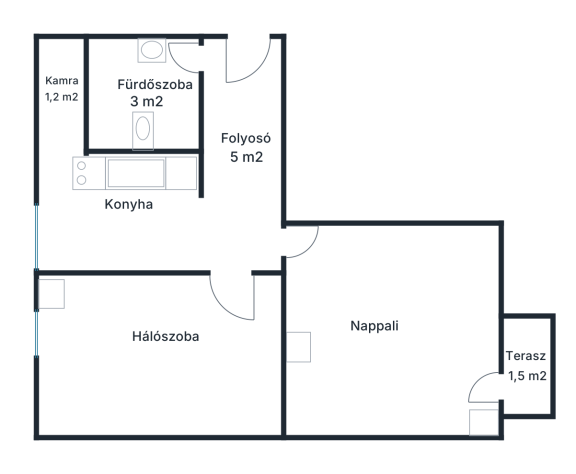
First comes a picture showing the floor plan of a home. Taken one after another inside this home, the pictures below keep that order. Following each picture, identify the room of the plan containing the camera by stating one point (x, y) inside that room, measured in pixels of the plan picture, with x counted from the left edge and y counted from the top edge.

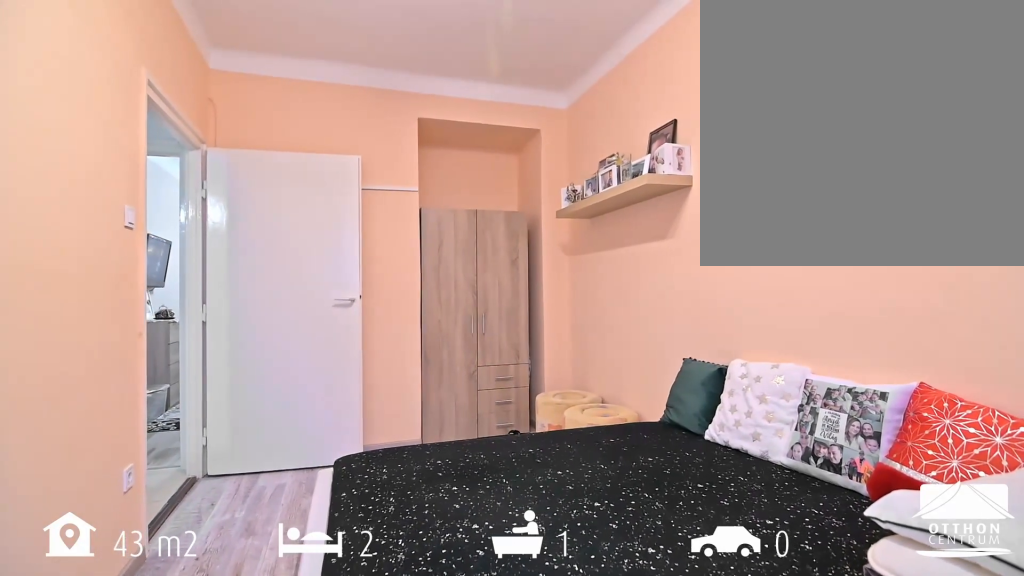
(153, 355)
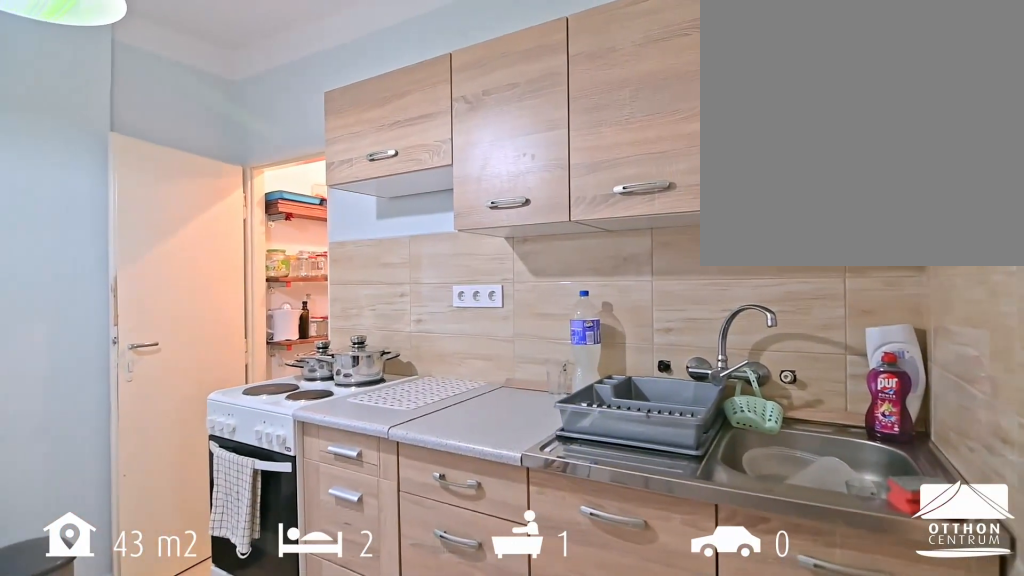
(136, 225)
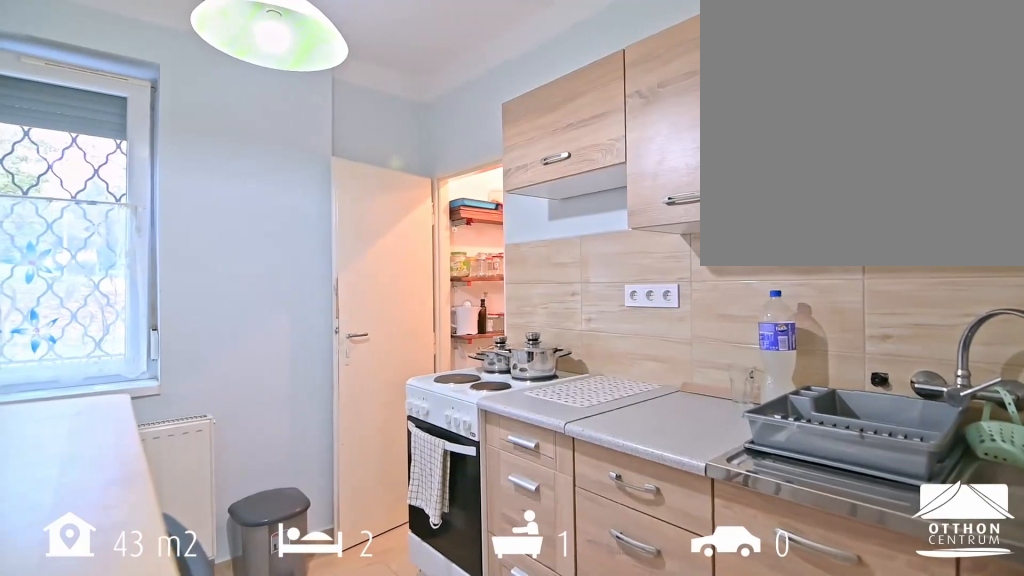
(136, 225)
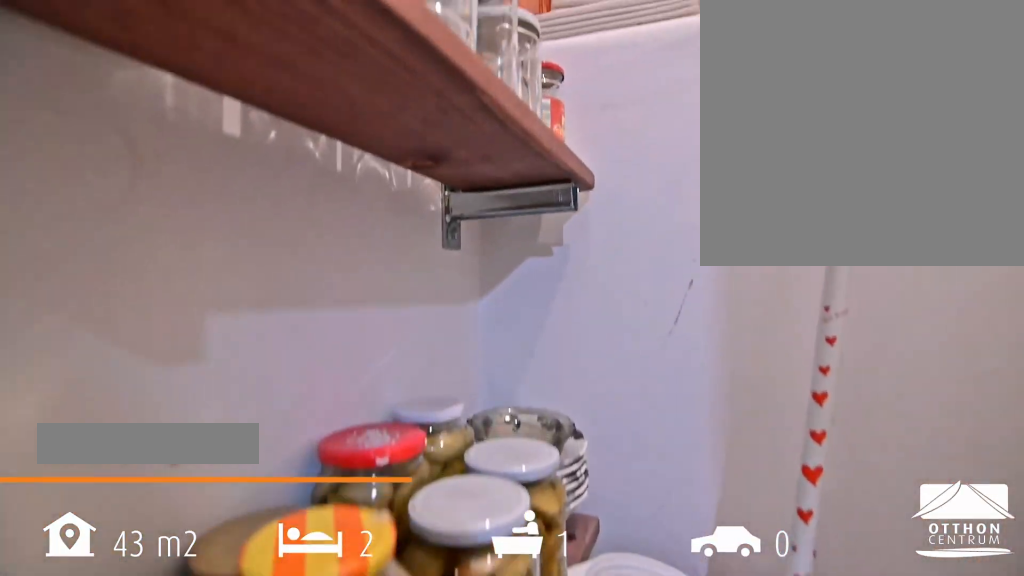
(60, 85)
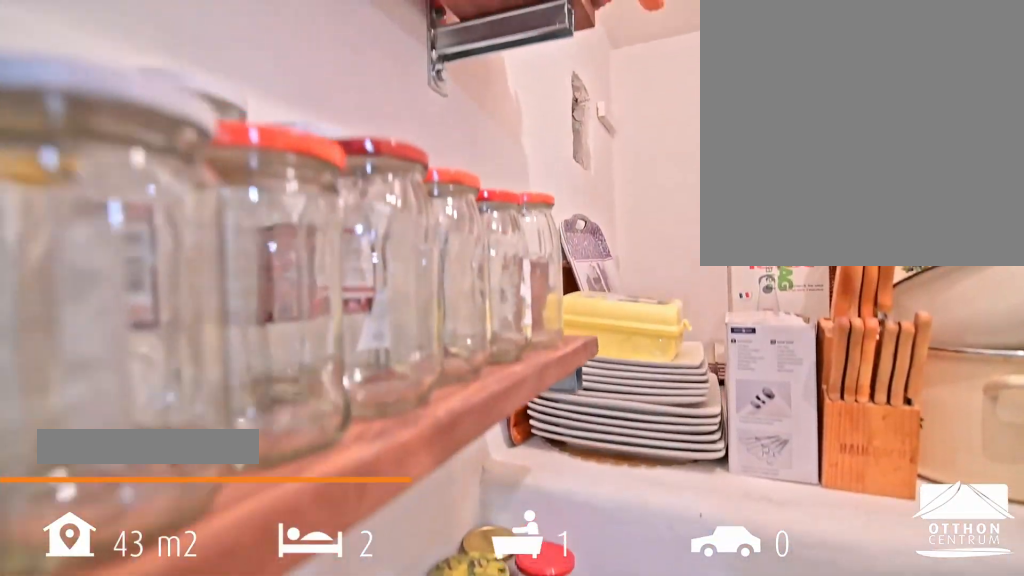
(60, 85)
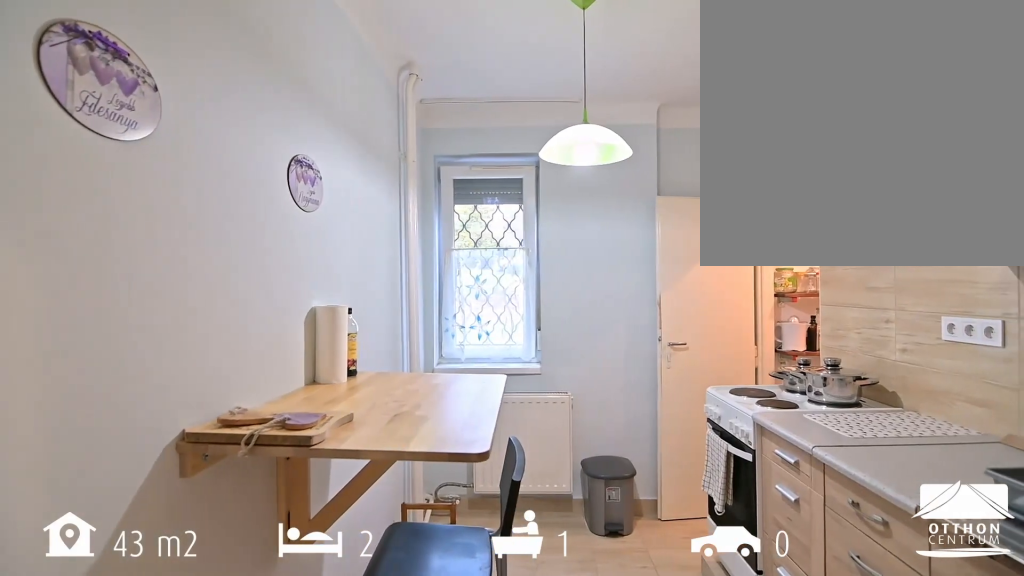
(198, 232)
